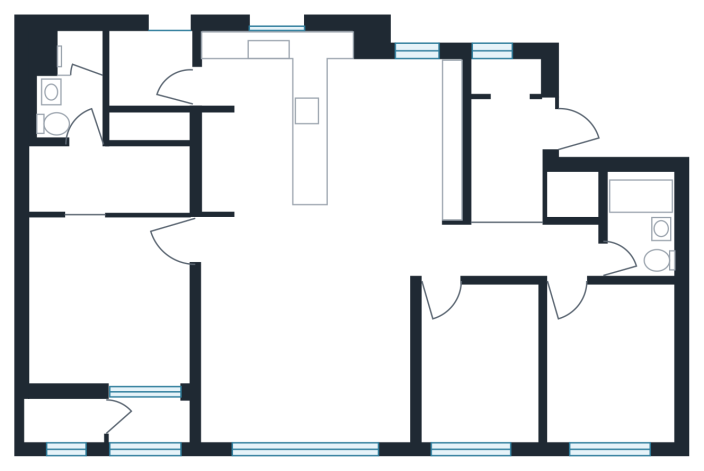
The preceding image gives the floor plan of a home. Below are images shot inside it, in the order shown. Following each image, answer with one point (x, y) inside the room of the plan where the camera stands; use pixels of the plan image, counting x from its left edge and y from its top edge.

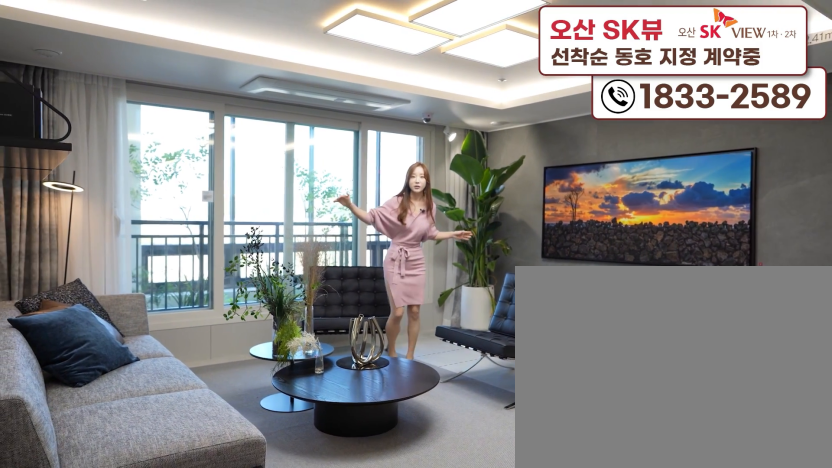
(309, 388)
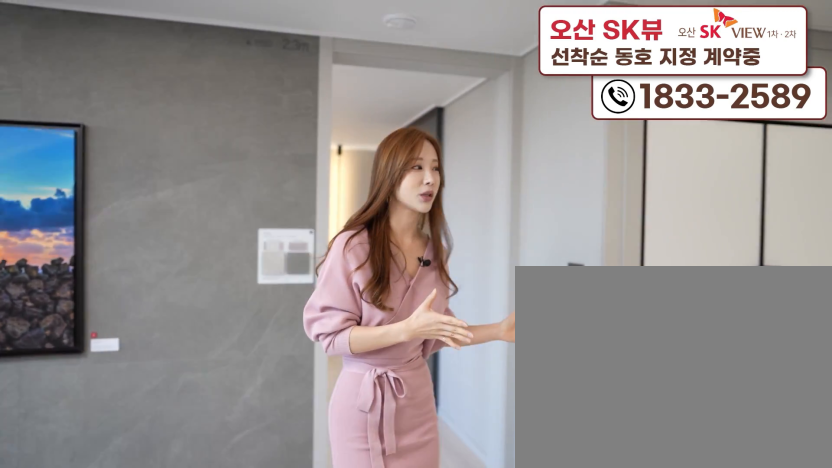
(309, 388)
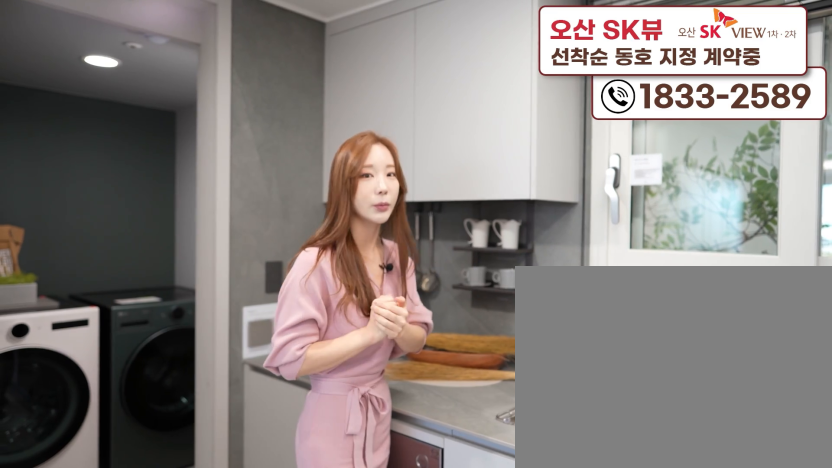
(280, 223)
